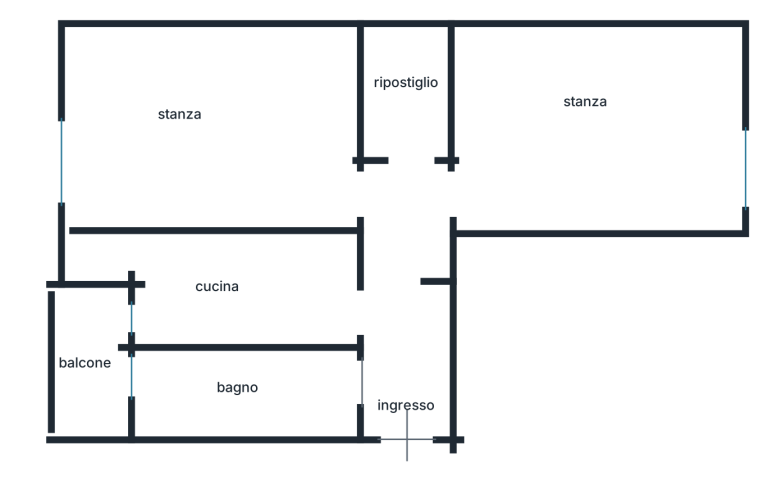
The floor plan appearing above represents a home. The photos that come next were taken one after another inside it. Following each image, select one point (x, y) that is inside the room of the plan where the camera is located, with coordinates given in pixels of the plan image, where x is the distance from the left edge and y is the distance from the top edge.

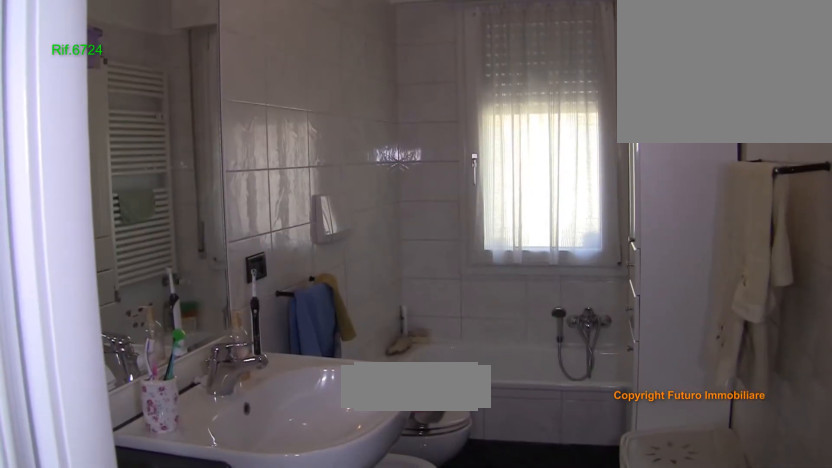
(257, 391)
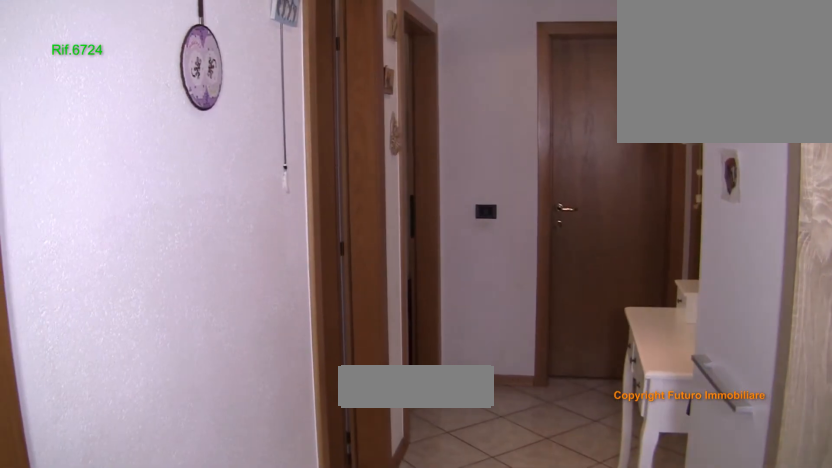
(405, 282)
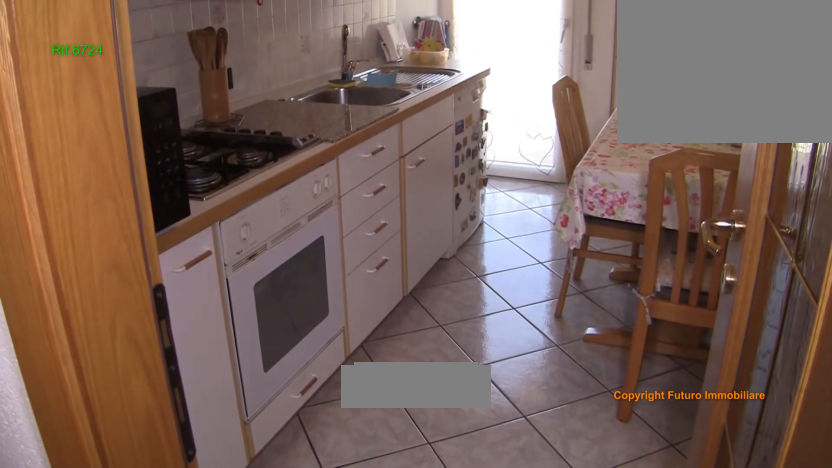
(249, 290)
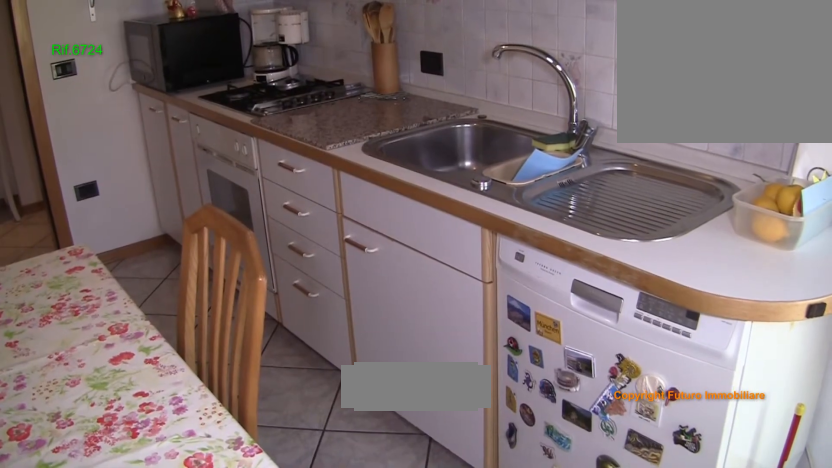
(249, 290)
